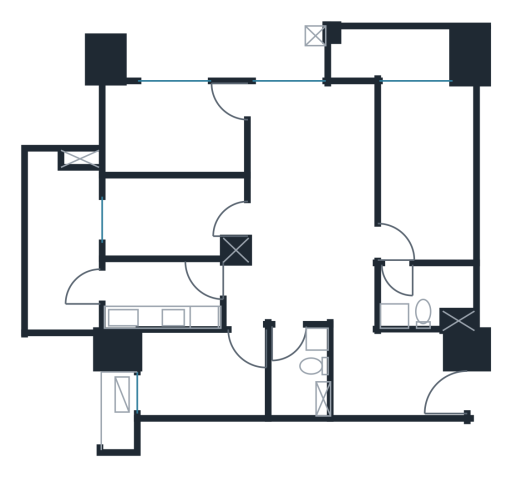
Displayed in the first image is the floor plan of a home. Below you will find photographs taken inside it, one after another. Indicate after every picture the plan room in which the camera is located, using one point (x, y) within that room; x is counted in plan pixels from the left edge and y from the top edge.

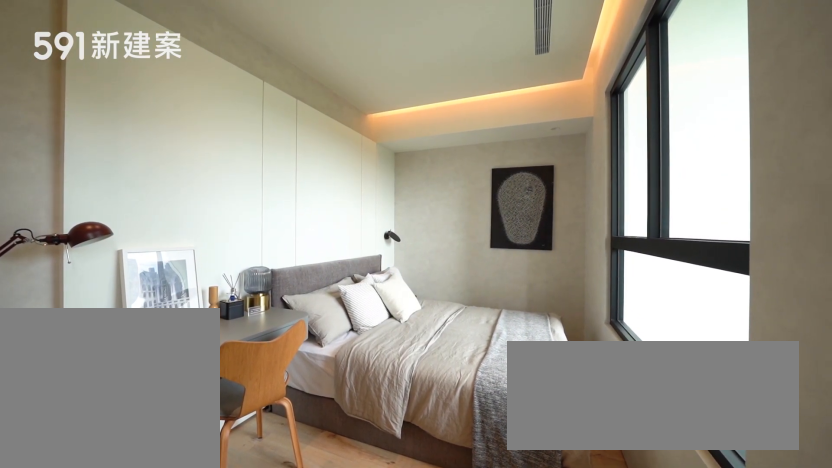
(171, 131)
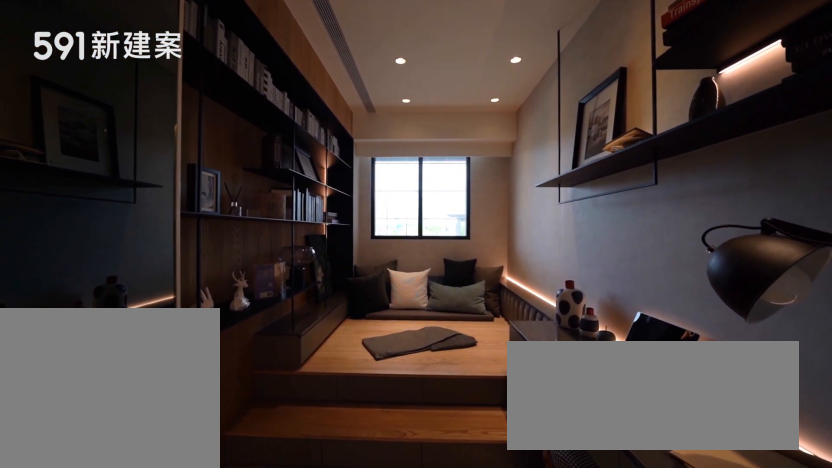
(167, 217)
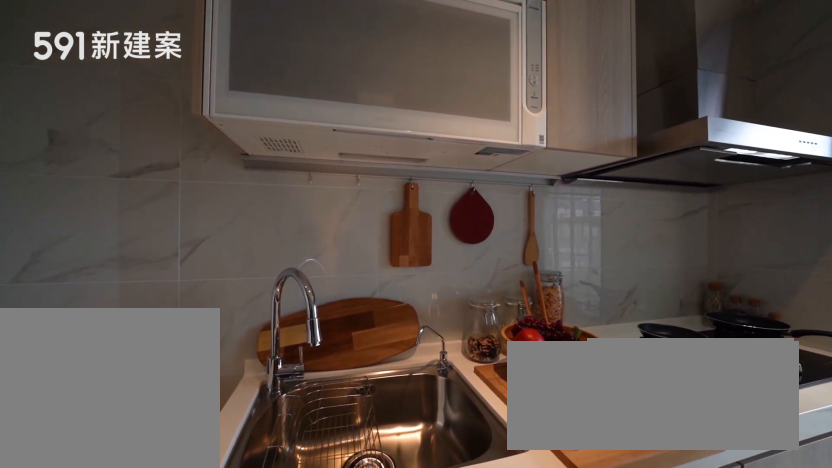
(160, 295)
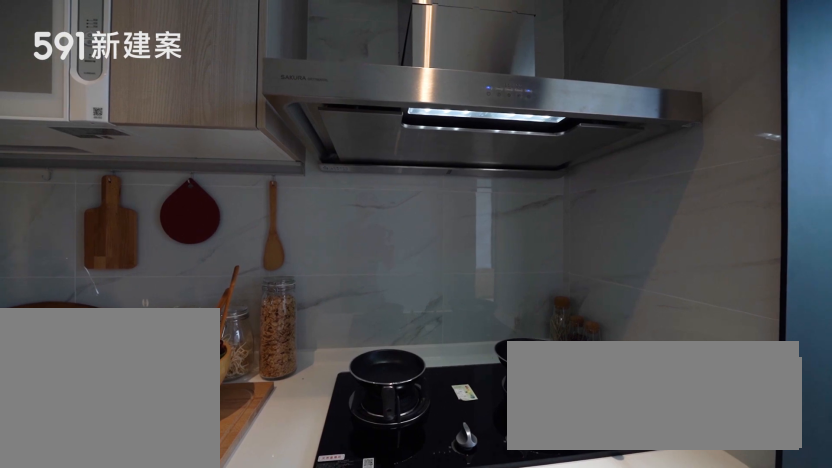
(160, 295)
